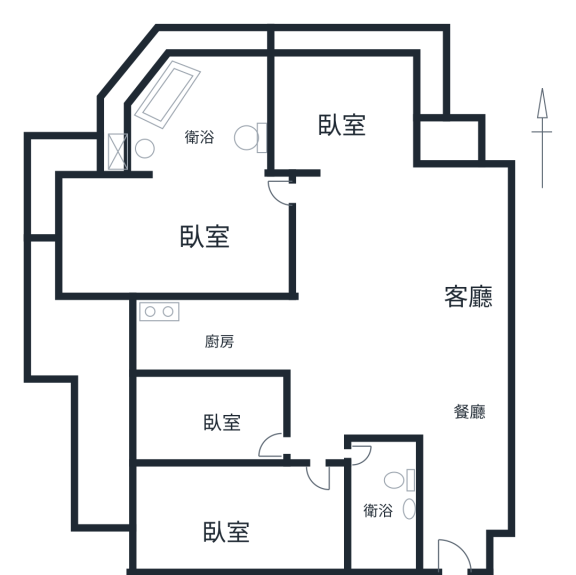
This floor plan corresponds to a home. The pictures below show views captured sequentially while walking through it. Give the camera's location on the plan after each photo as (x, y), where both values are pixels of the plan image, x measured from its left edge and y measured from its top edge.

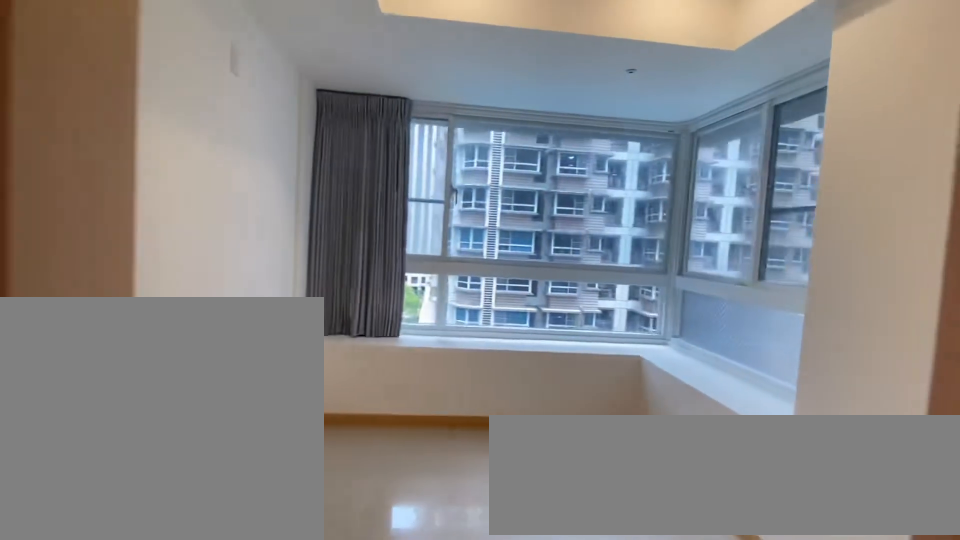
(341, 107)
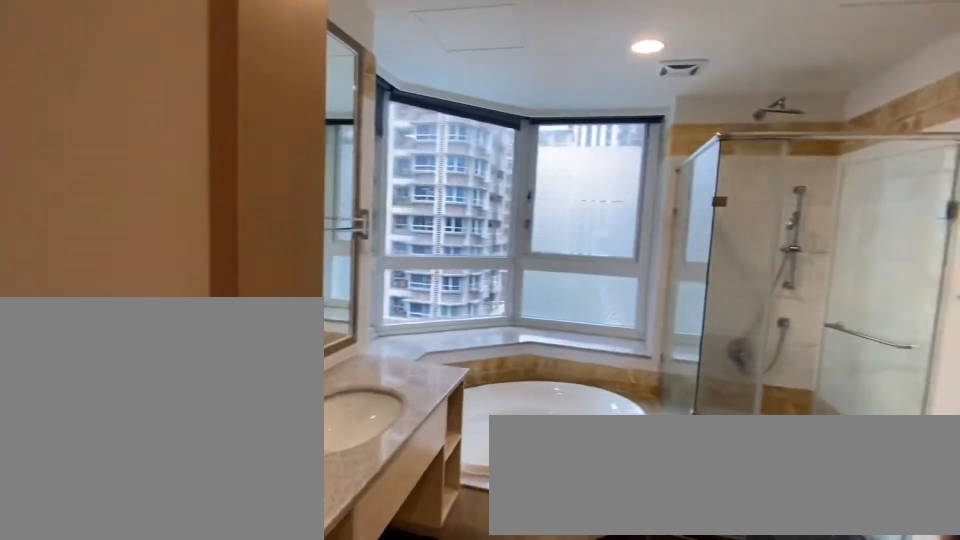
(206, 92)
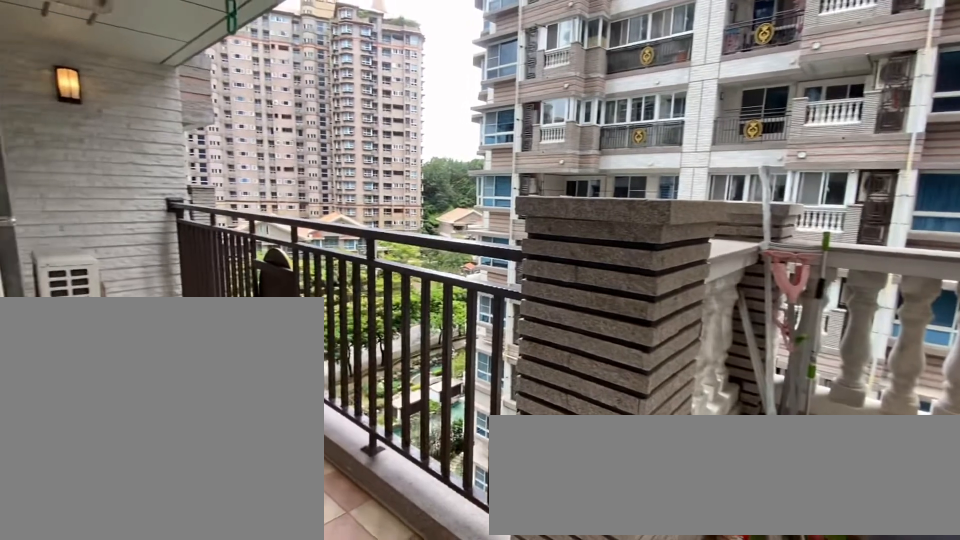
(92, 336)
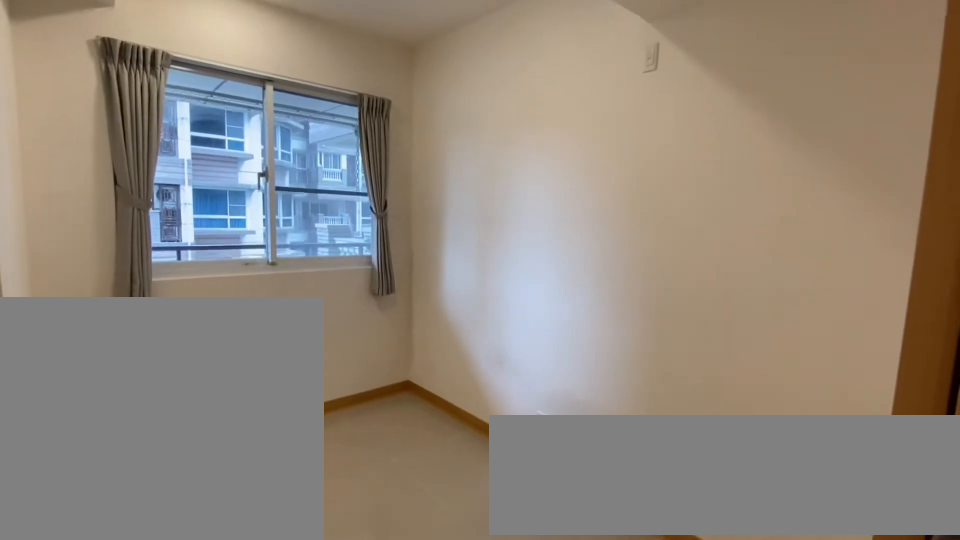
(230, 406)
